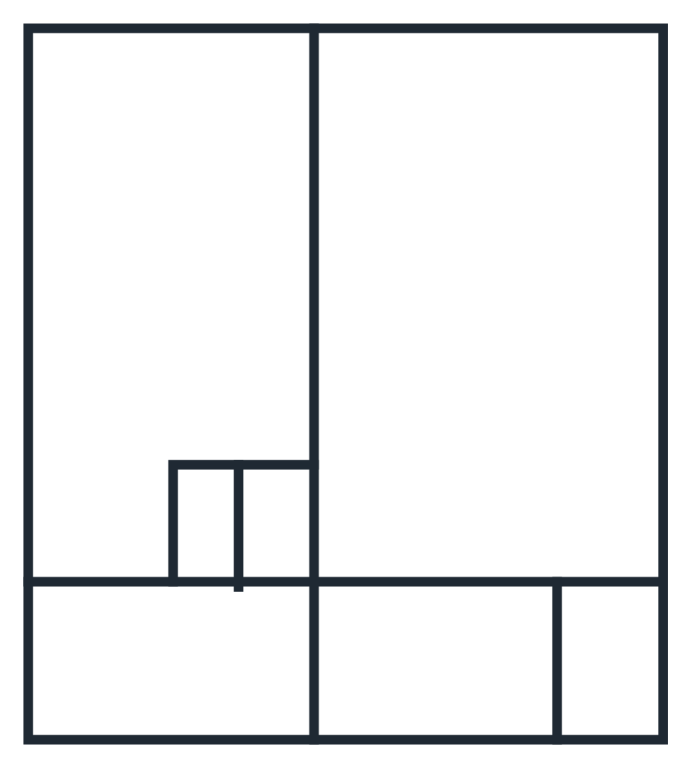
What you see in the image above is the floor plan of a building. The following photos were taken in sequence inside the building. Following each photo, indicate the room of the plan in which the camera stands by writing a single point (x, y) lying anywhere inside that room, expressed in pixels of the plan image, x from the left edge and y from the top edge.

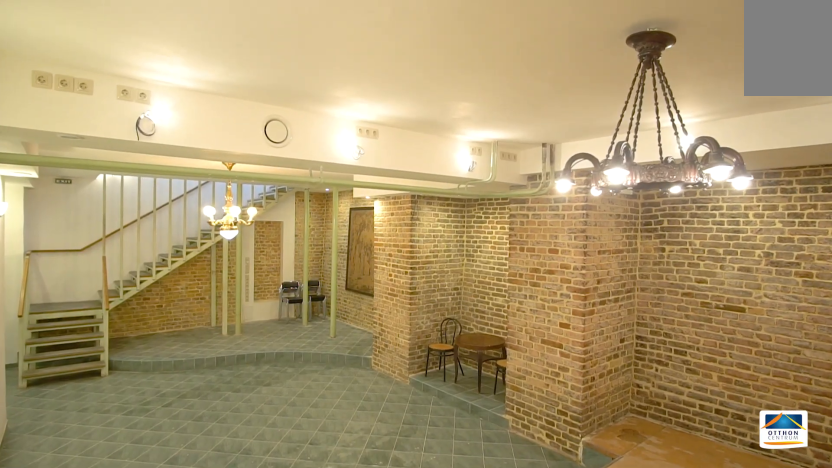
(502, 318)
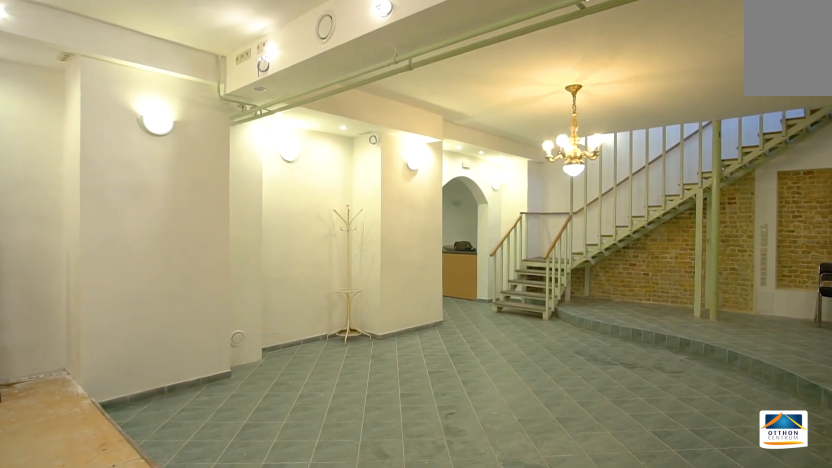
(502, 317)
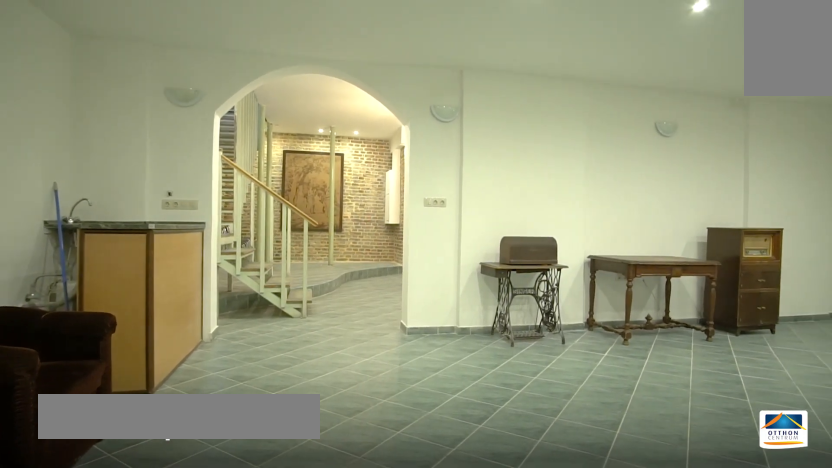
(171, 291)
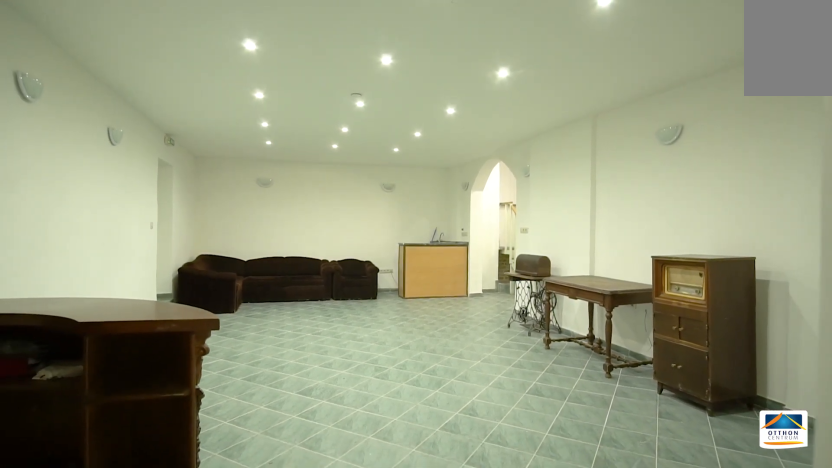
(171, 291)
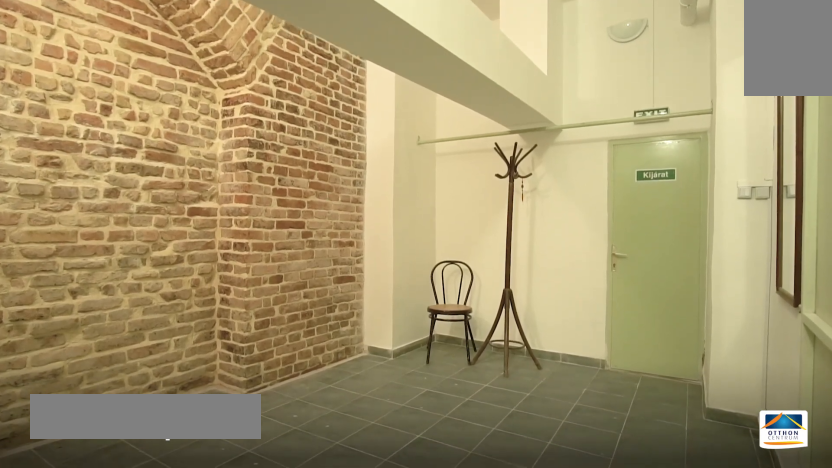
(424, 663)
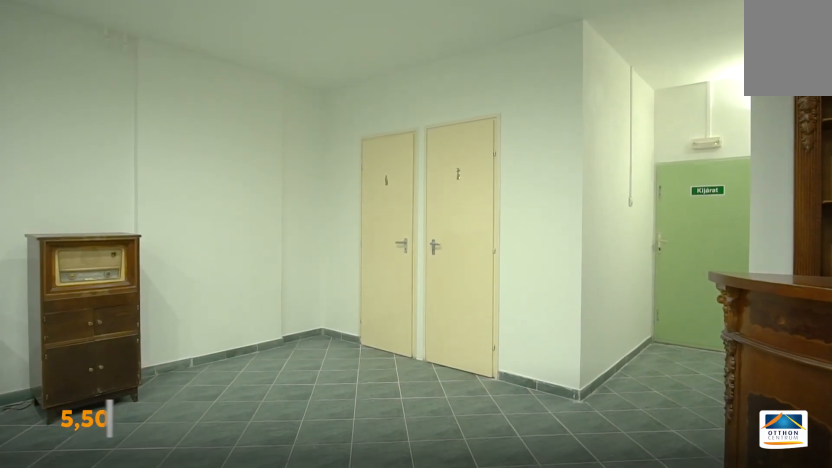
(222, 377)
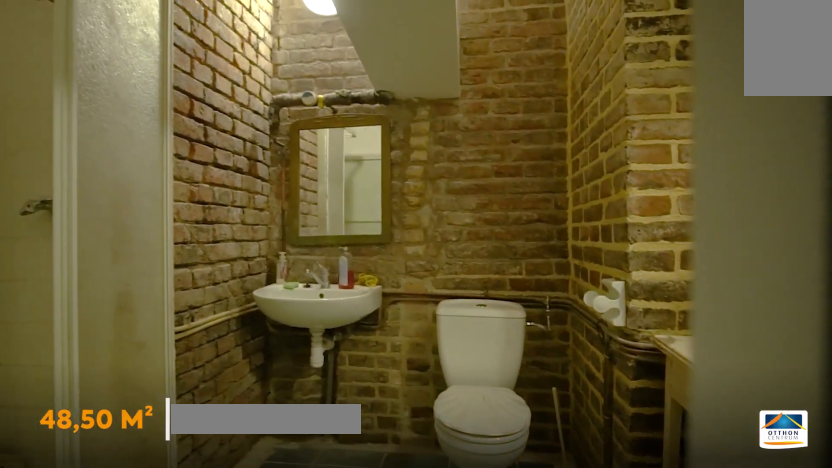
(610, 655)
